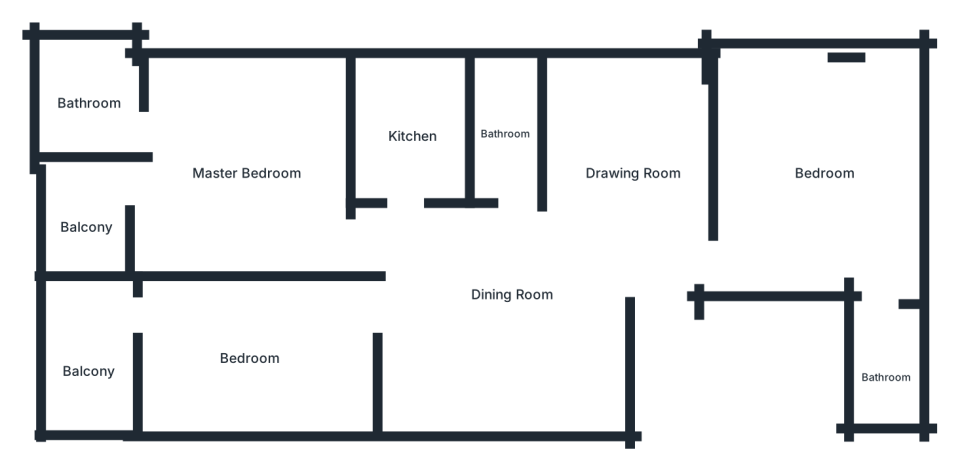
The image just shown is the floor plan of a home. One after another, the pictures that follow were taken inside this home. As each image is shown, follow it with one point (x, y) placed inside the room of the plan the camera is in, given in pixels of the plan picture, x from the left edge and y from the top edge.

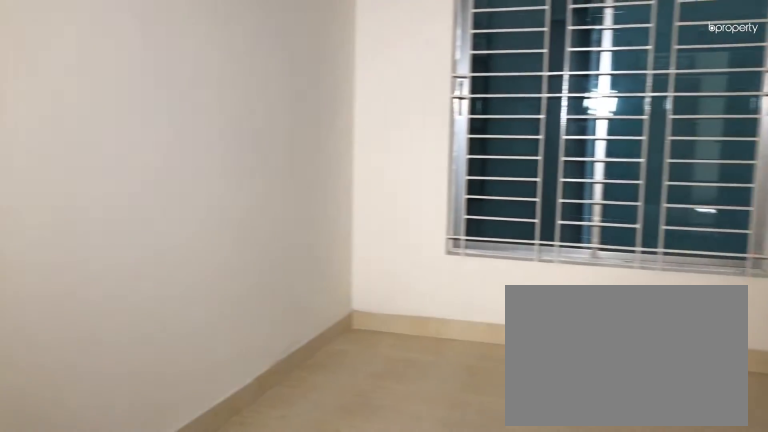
(646, 204)
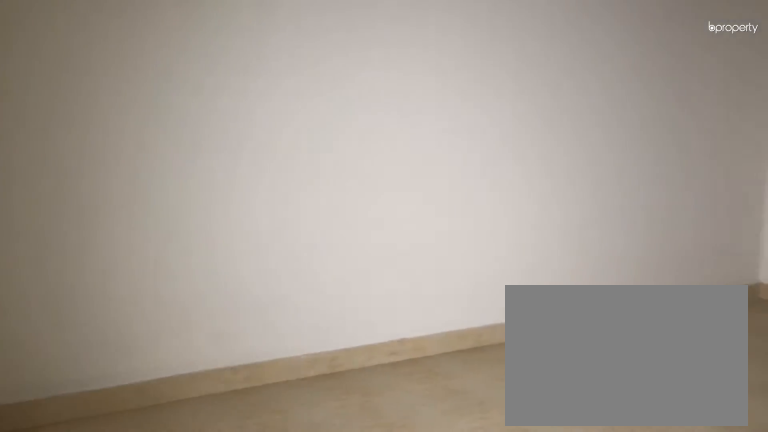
(513, 306)
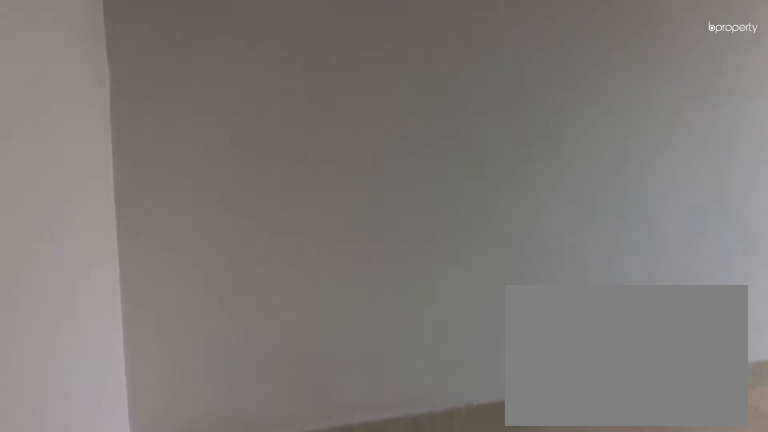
(253, 361)
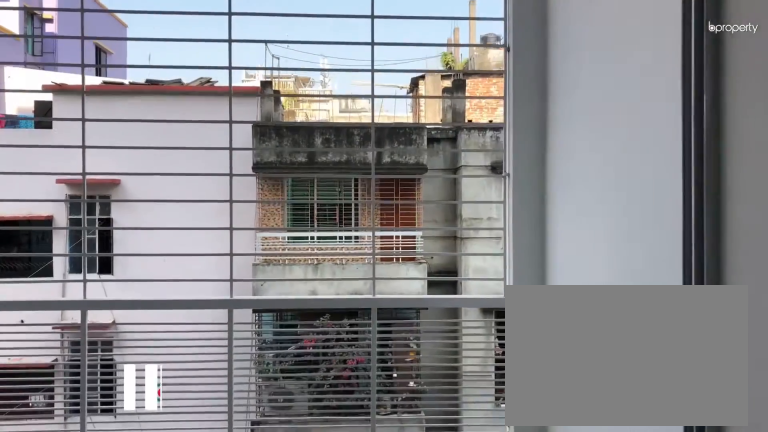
(96, 362)
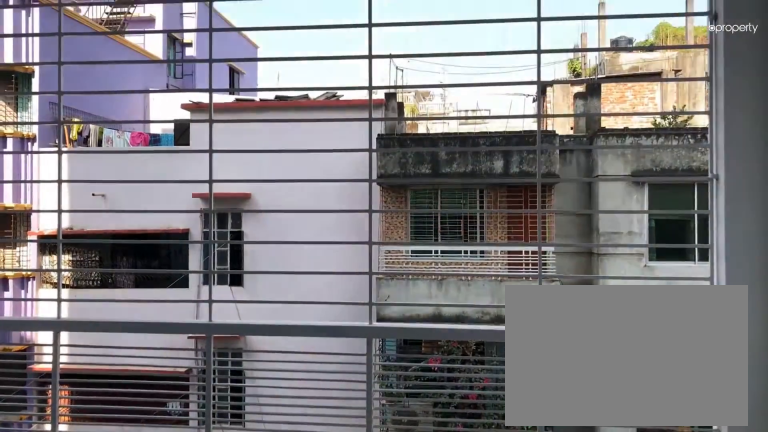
(96, 361)
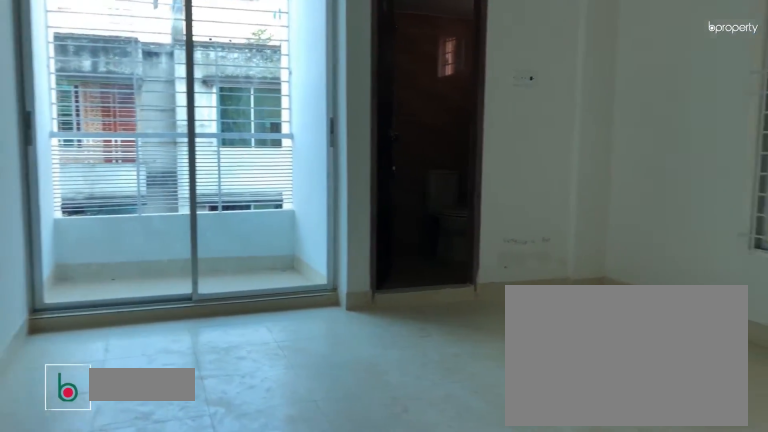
(237, 176)
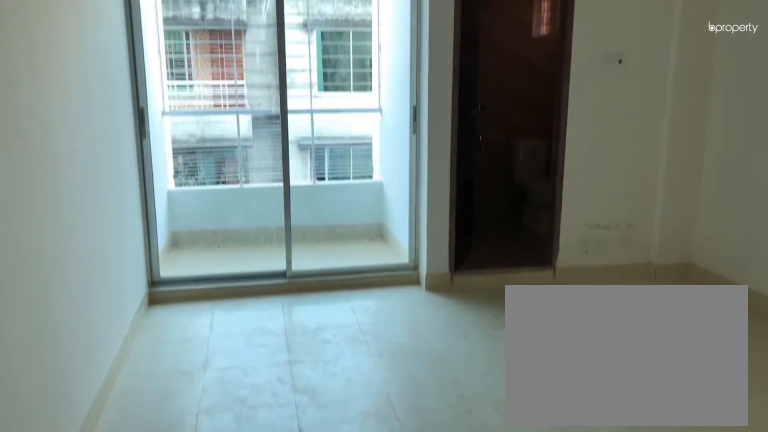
(238, 176)
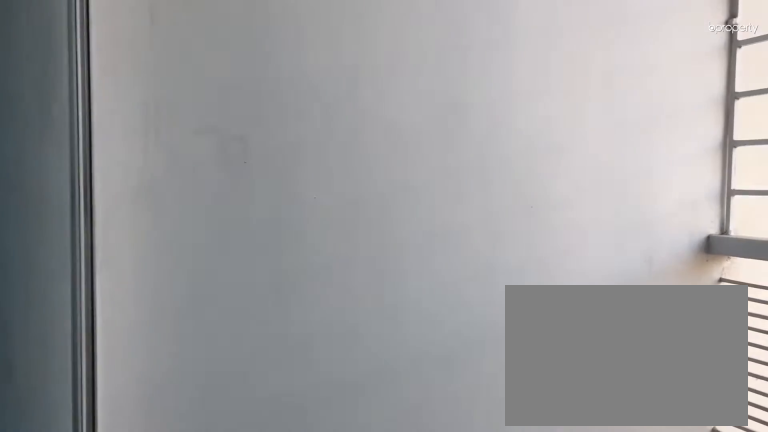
(90, 228)
